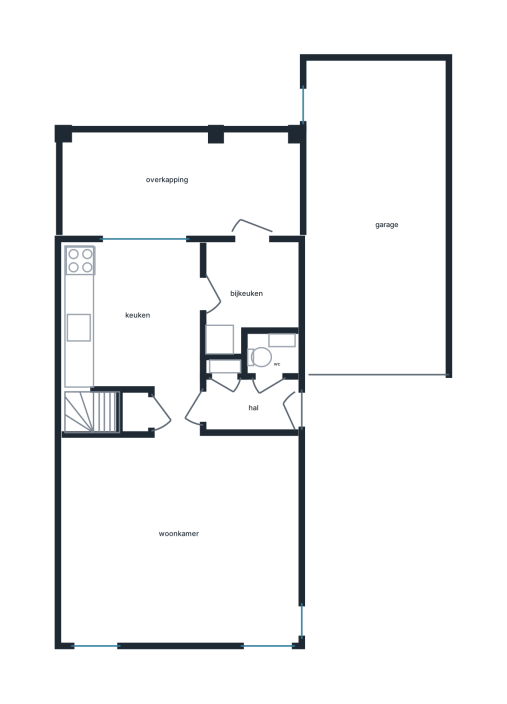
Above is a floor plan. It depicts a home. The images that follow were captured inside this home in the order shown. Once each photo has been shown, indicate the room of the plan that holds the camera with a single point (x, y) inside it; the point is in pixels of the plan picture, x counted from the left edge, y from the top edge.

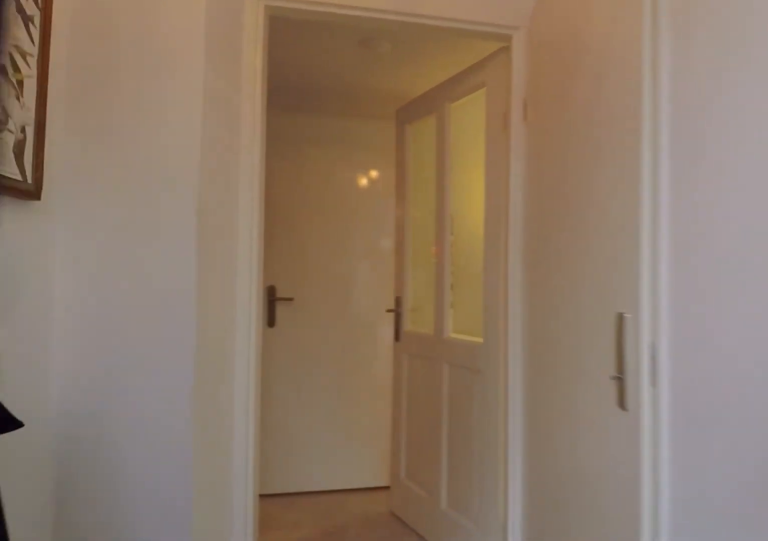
(250, 405)
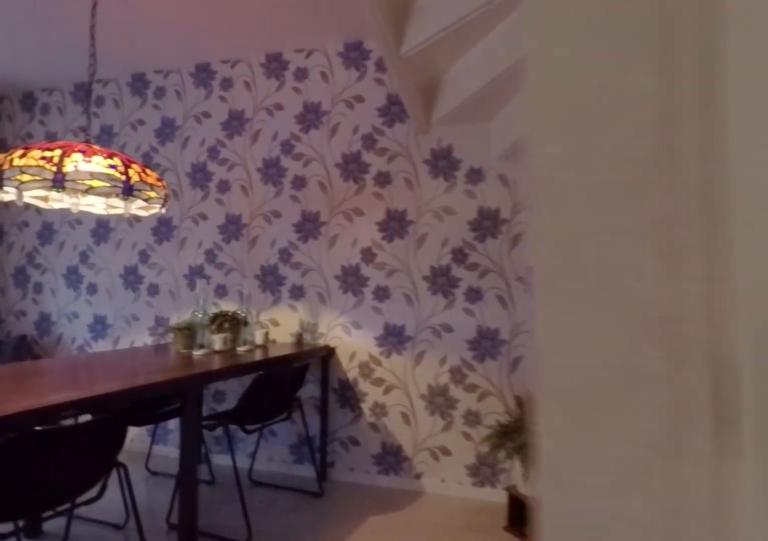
(179, 533)
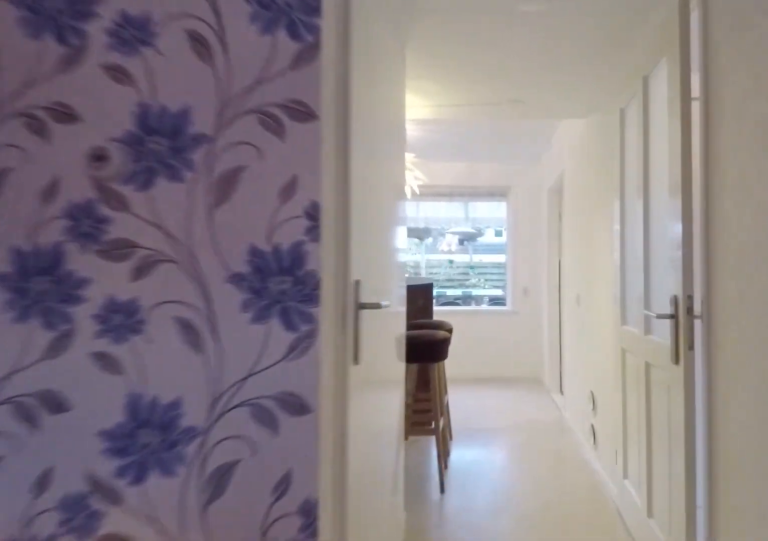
(179, 533)
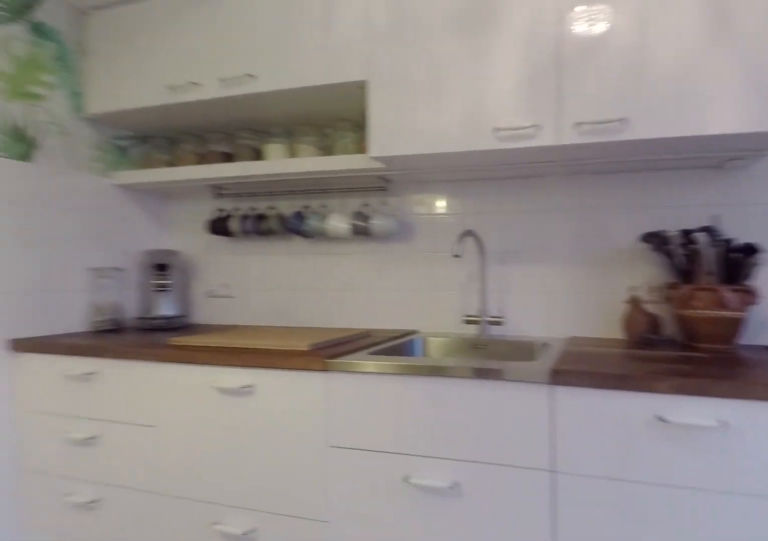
(133, 316)
